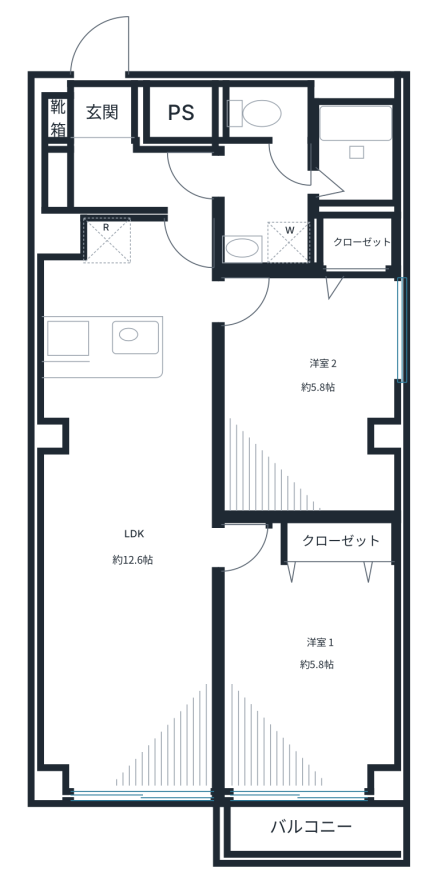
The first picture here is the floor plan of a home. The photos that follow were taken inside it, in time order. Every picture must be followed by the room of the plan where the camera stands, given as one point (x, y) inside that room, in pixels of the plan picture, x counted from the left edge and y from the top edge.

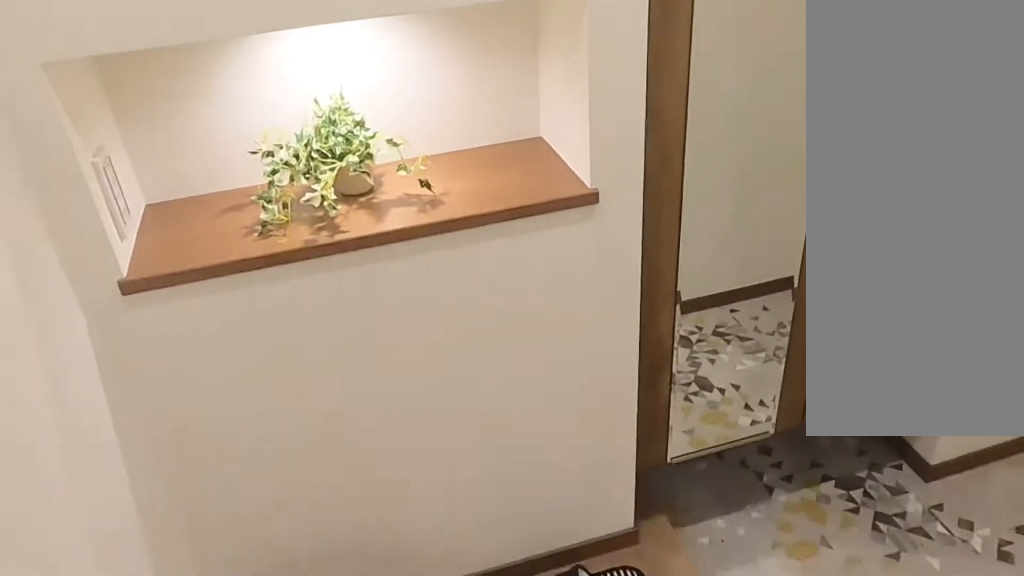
(114, 157)
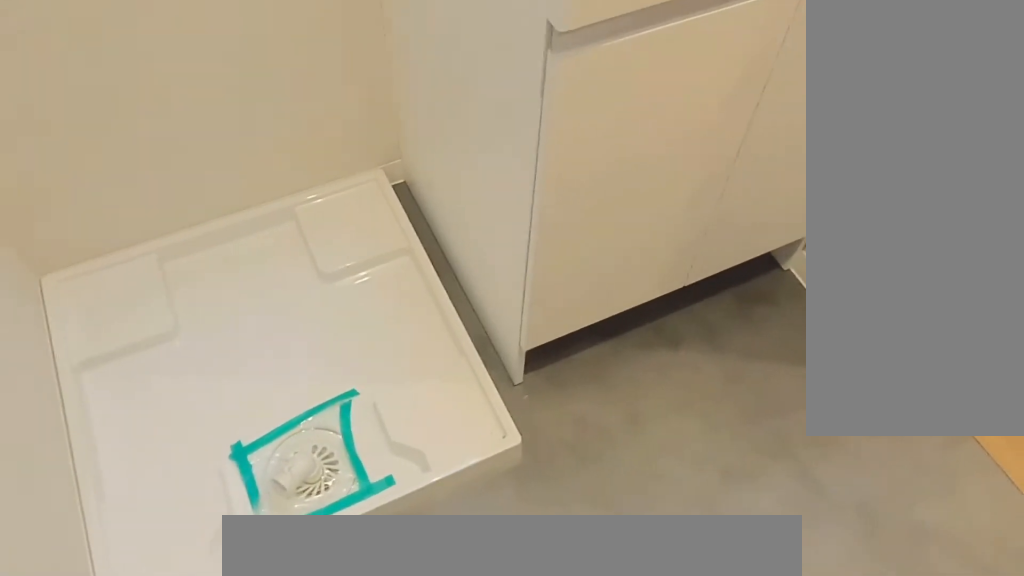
(298, 193)
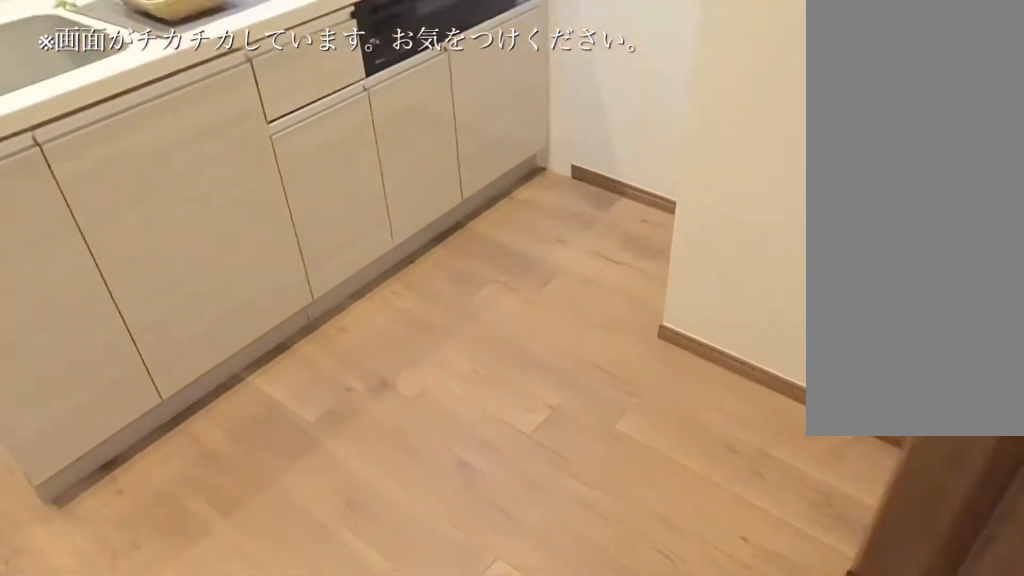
(112, 274)
